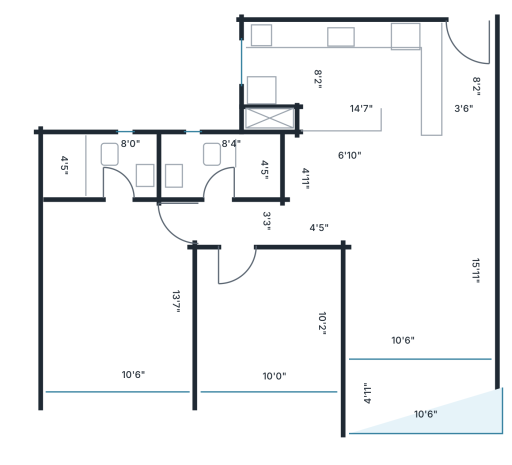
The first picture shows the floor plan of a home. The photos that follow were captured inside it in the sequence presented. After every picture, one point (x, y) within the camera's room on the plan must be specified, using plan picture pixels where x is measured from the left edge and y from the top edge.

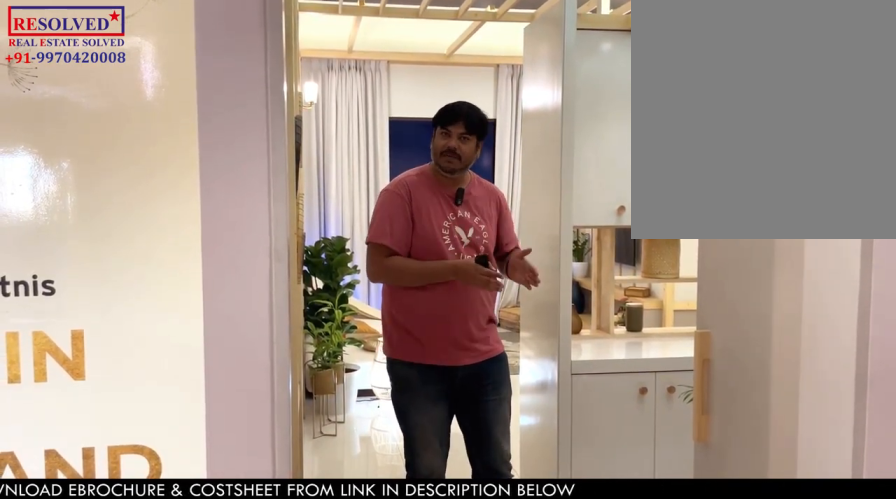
(468, 76)
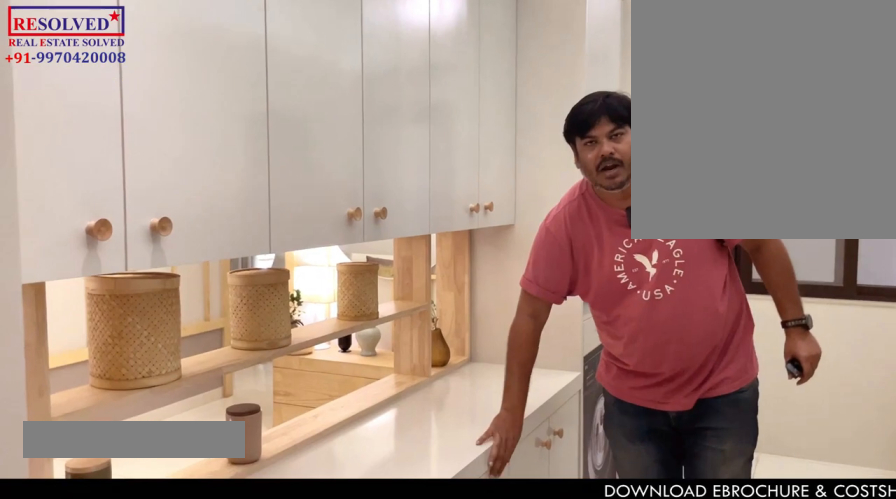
(344, 75)
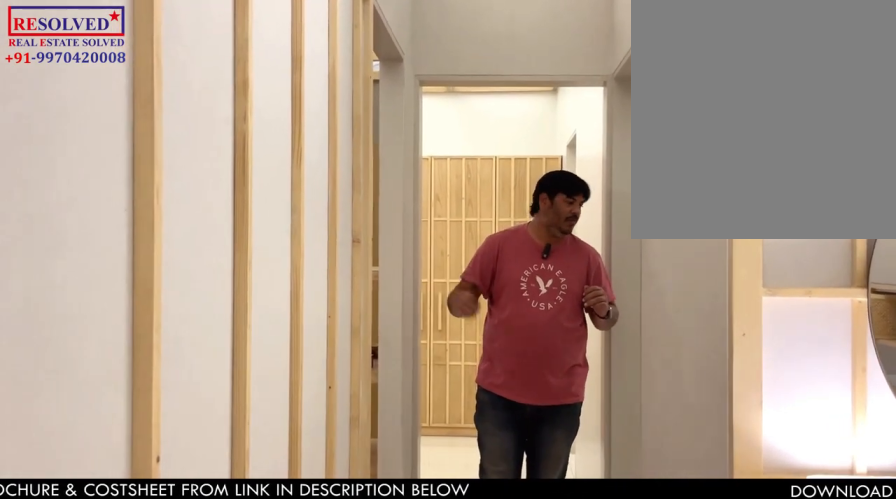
(238, 223)
